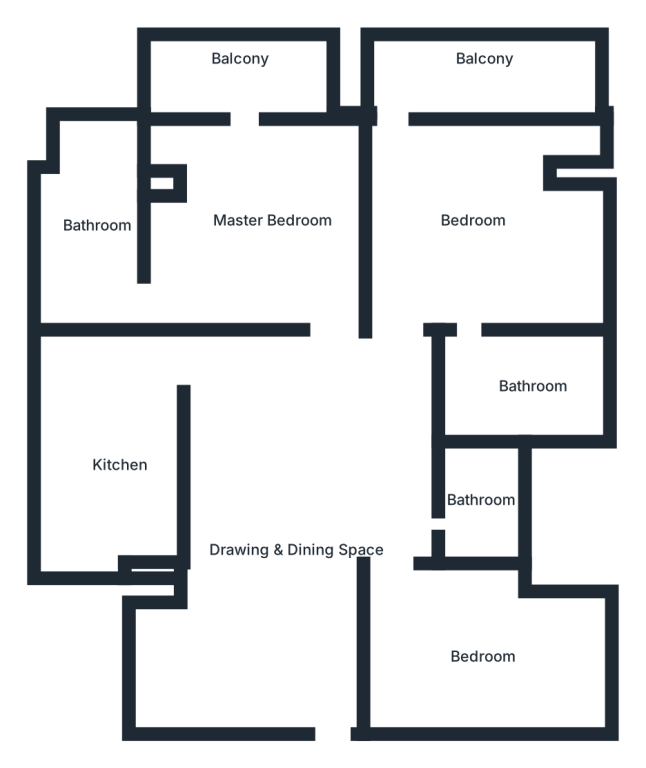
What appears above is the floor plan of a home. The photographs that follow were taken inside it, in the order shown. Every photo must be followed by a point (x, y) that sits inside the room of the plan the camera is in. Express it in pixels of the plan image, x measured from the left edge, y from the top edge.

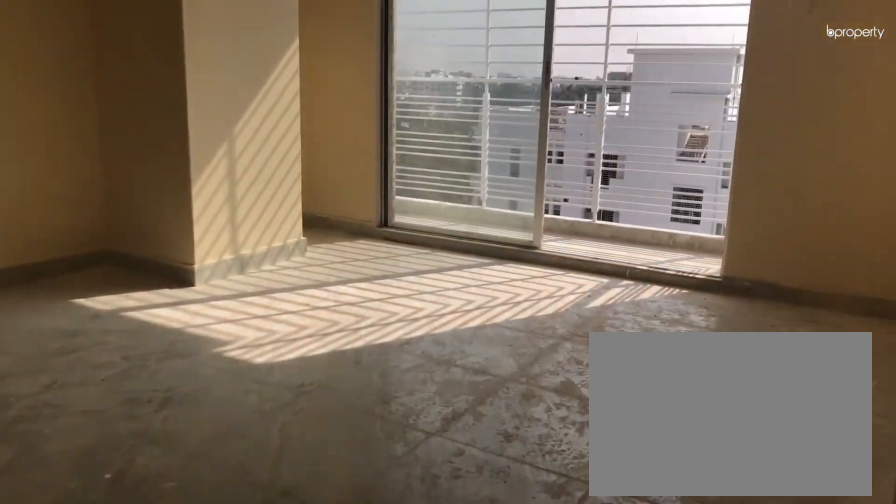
(289, 221)
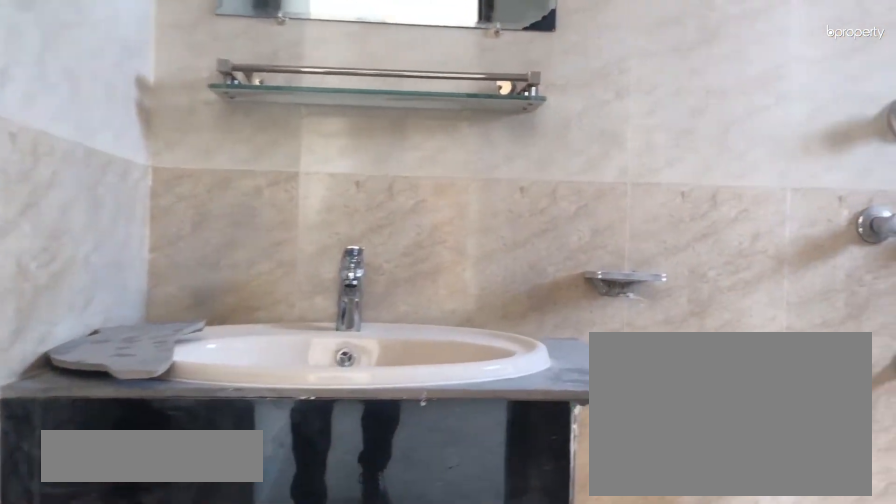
(98, 241)
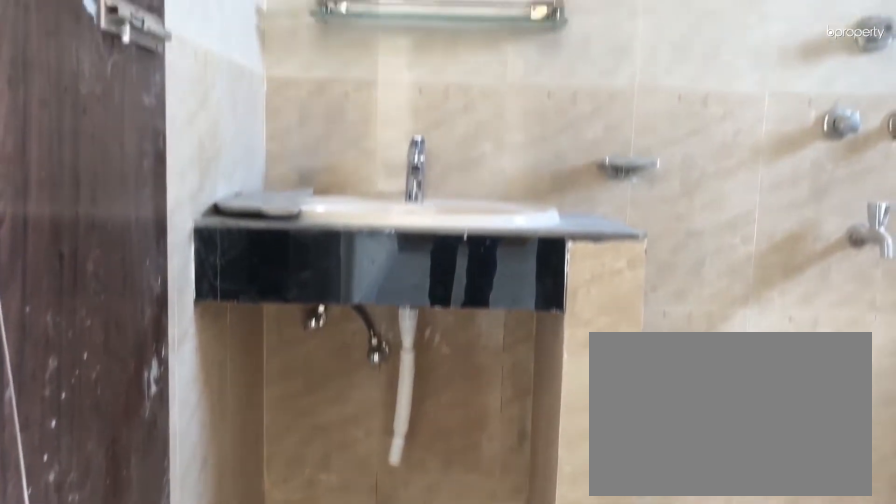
(98, 241)
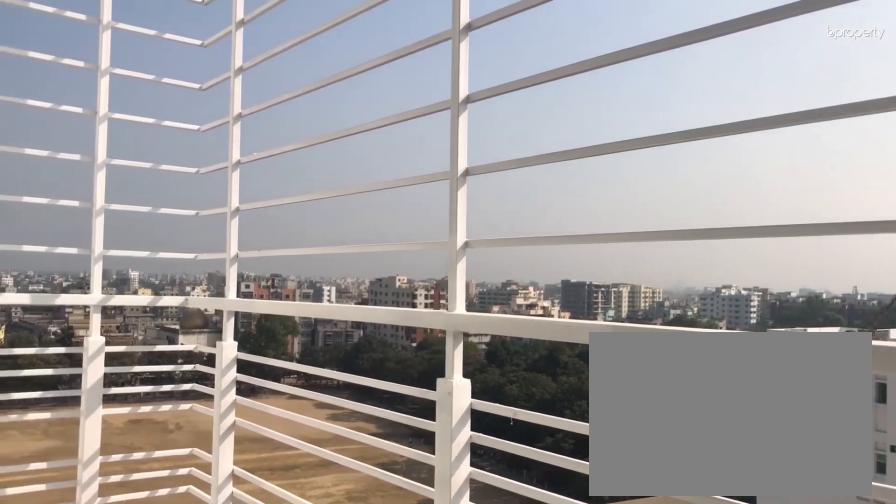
(243, 85)
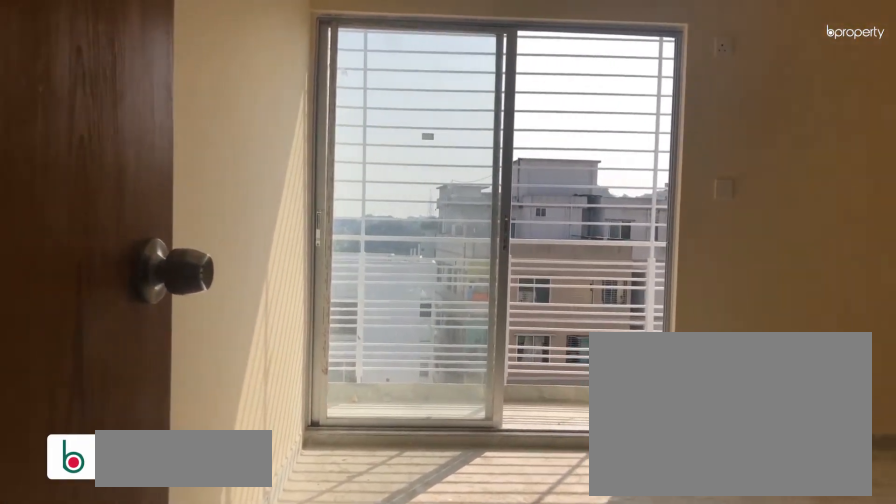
(469, 216)
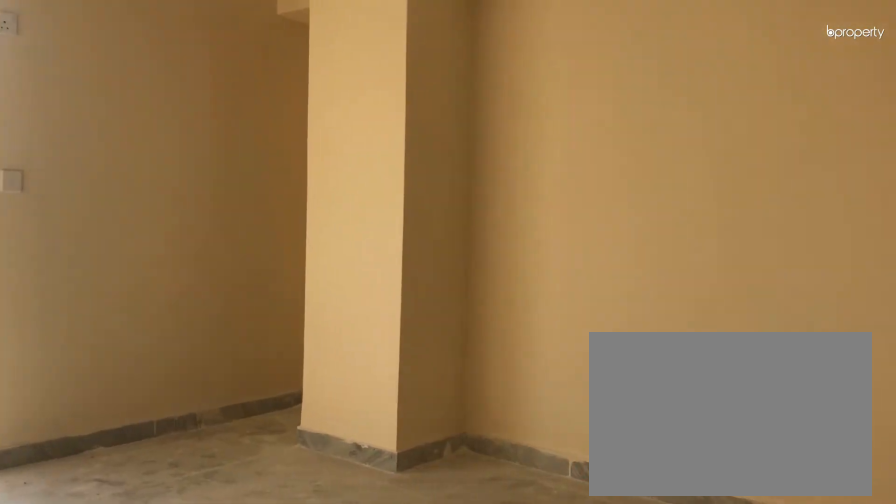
(469, 216)
